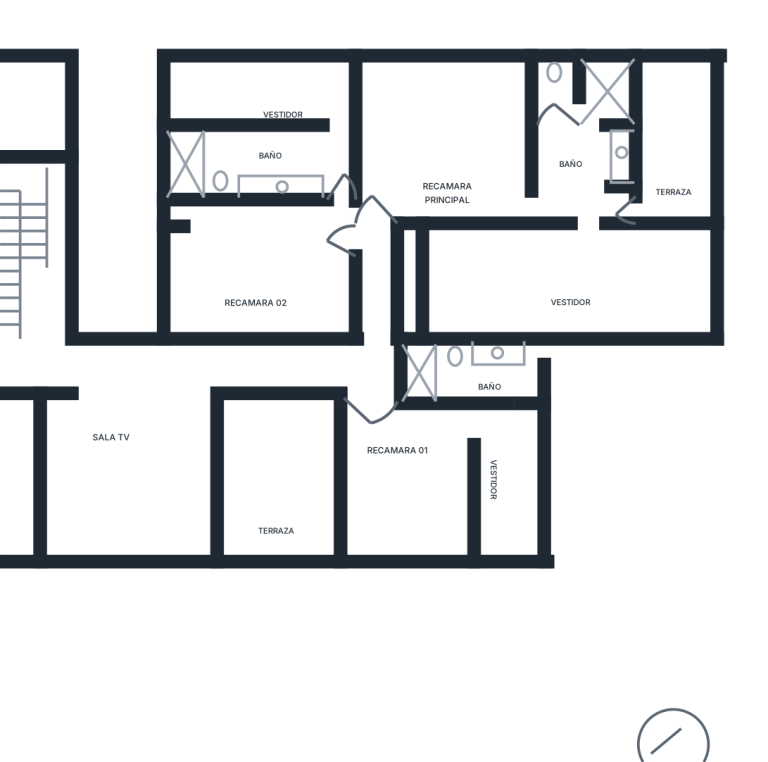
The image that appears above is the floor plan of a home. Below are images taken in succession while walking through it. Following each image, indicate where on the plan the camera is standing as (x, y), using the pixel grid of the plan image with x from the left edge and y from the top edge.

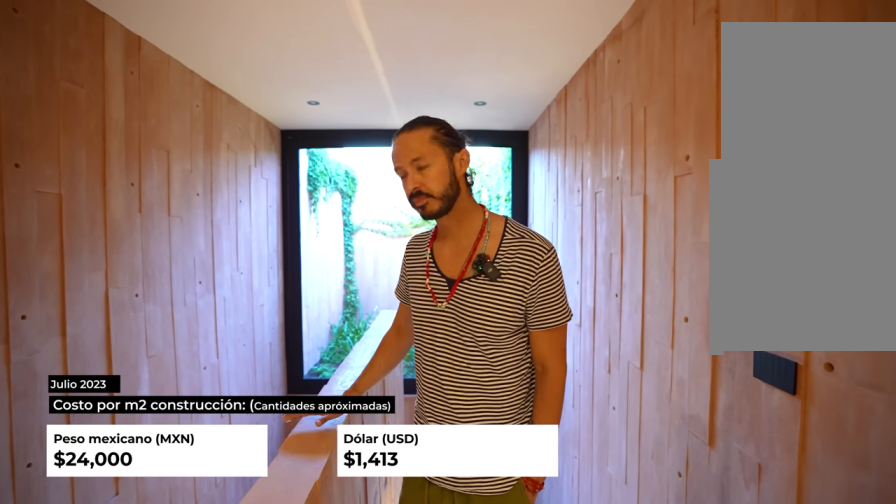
(46, 354)
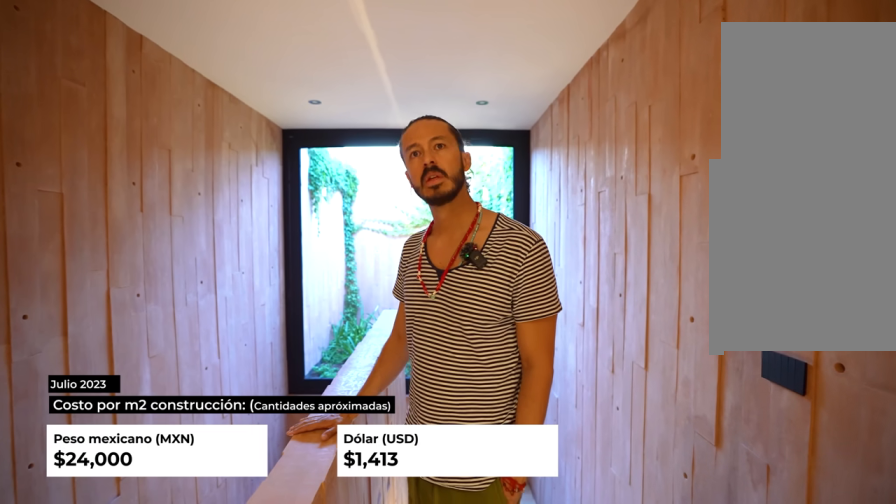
(46, 354)
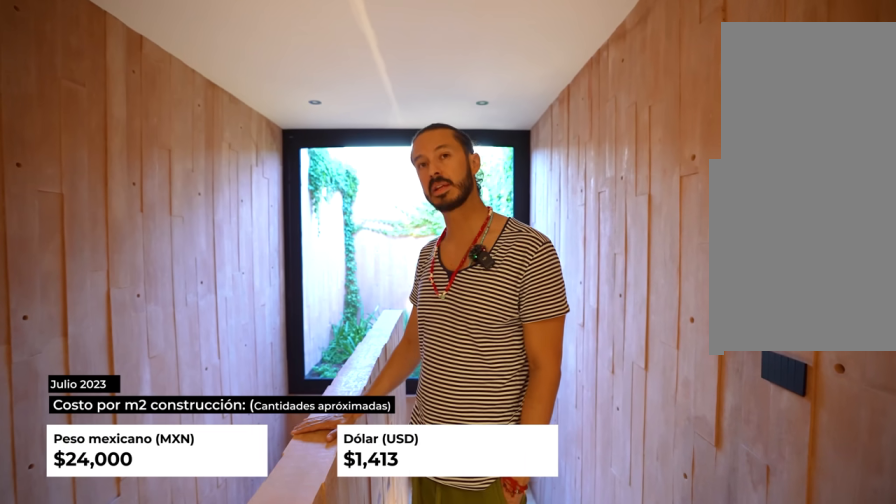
(46, 354)
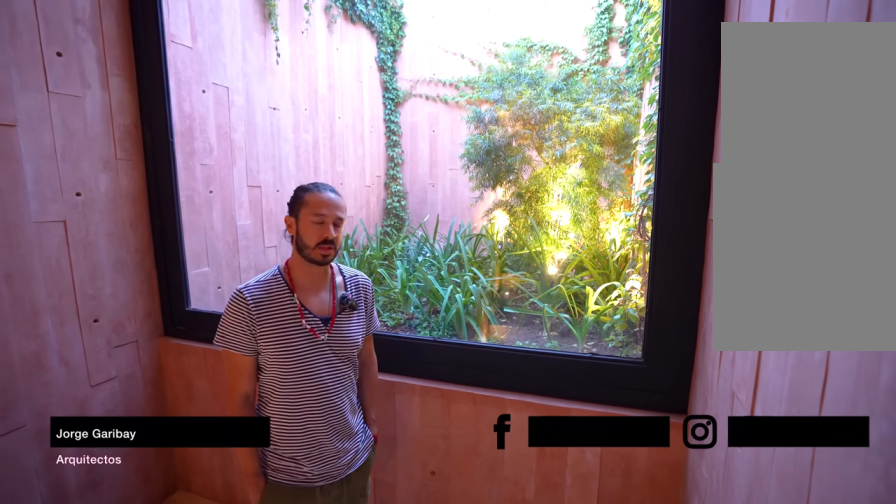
(50, 224)
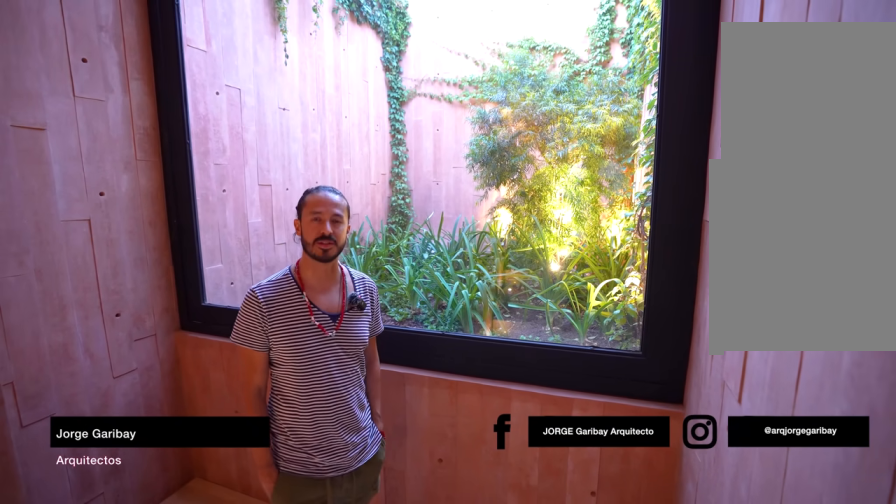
(43, 214)
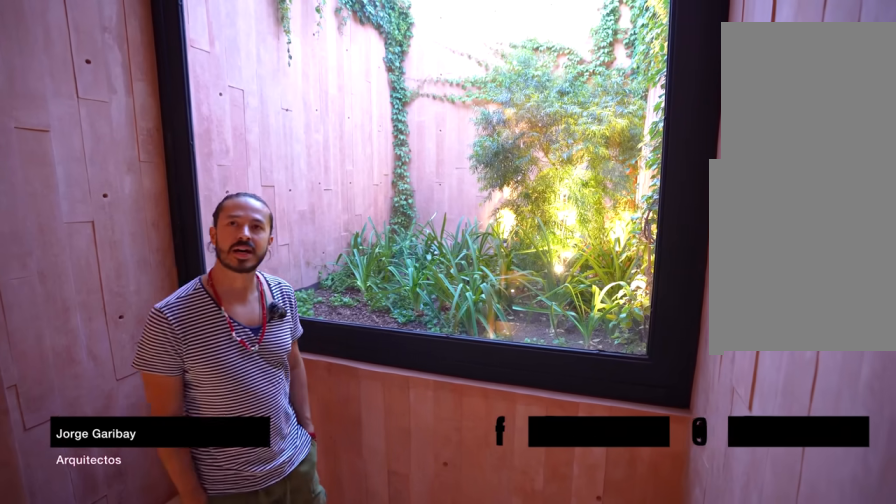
(43, 213)
